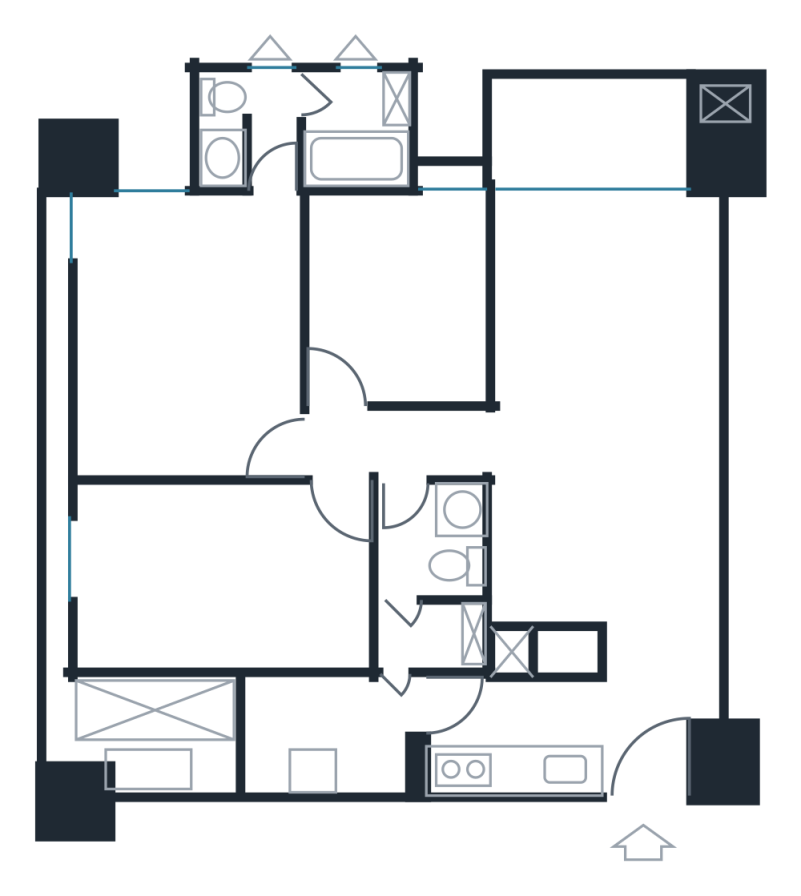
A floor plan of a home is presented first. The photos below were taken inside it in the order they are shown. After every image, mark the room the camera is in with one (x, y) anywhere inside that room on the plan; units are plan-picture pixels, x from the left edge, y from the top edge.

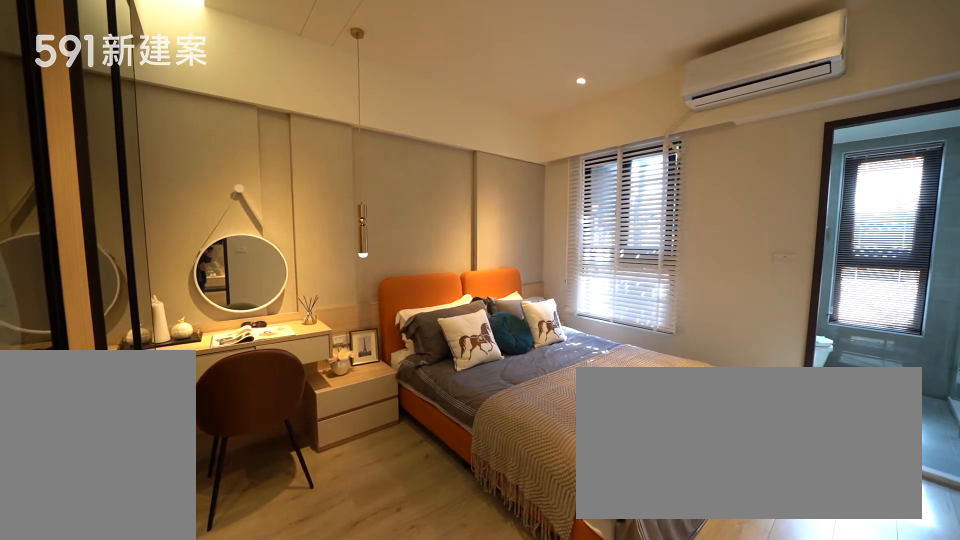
(184, 326)
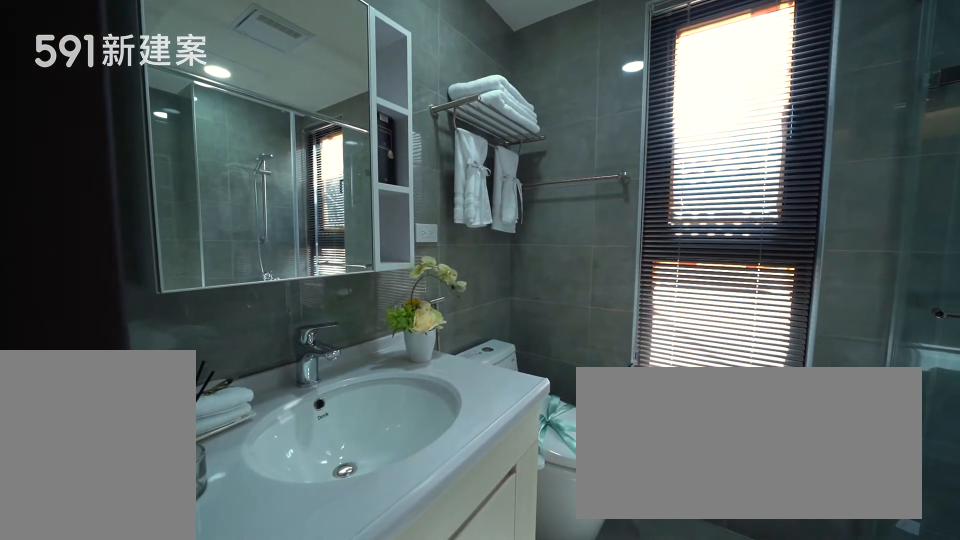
(303, 125)
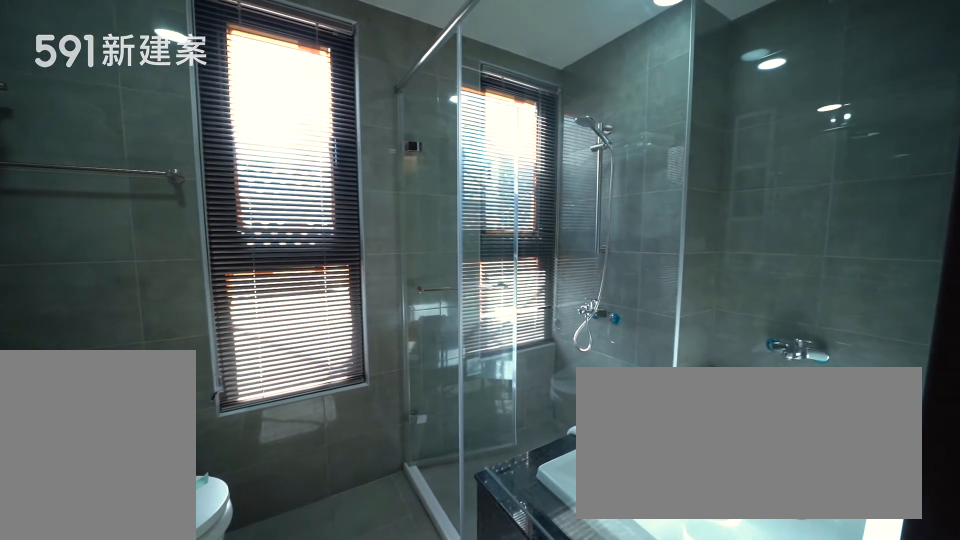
(303, 125)
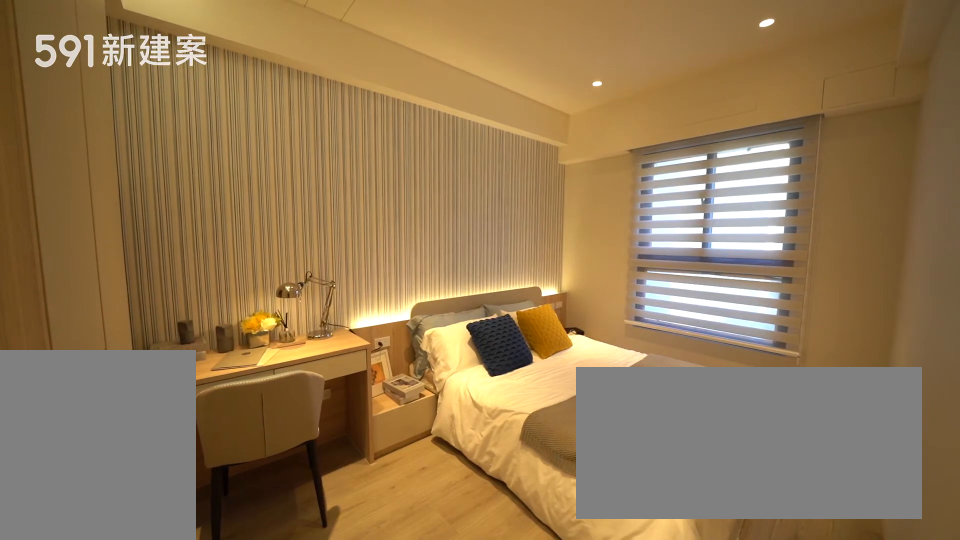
(222, 572)
